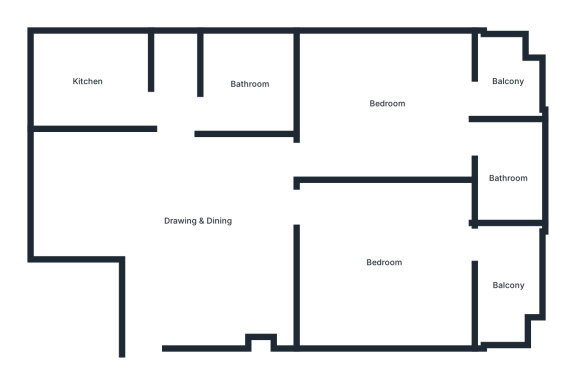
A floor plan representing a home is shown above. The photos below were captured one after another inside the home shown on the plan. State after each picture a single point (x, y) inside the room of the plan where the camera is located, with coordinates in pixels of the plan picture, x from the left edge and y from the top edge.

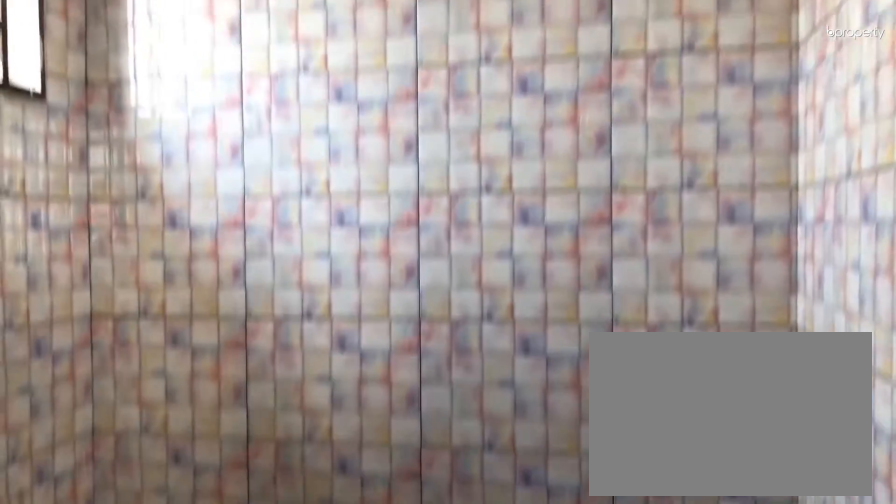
(508, 179)
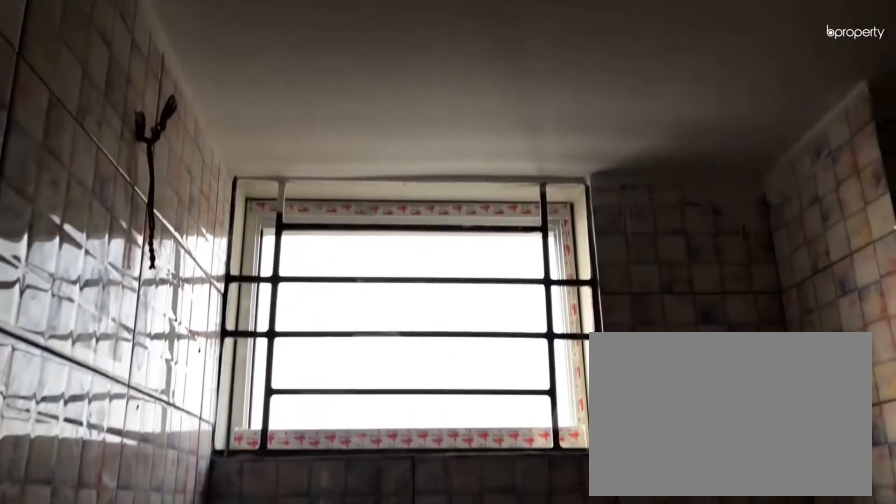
(251, 83)
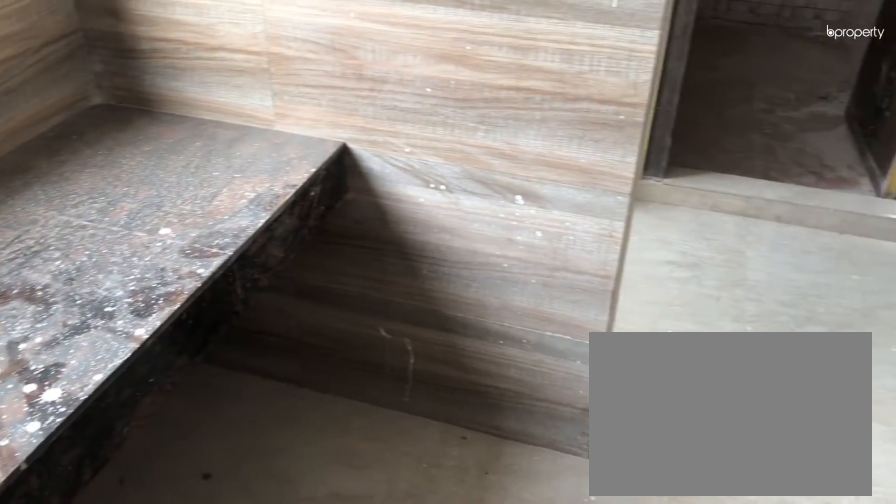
(86, 81)
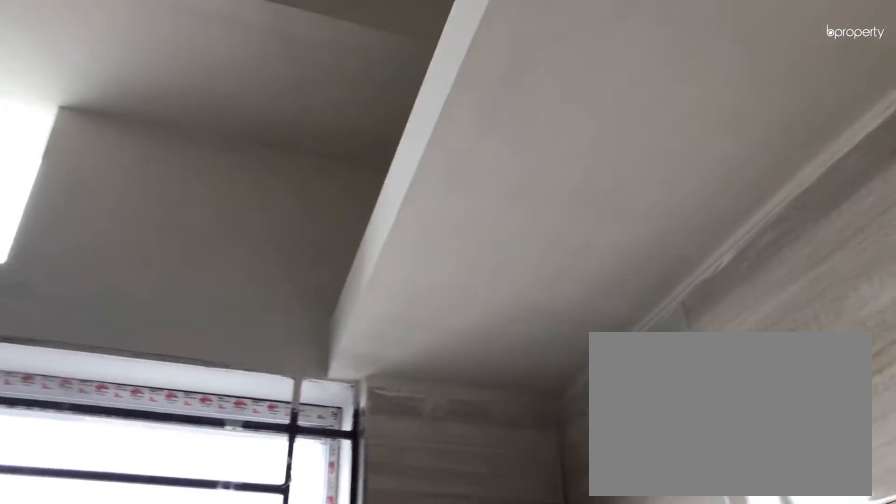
(86, 81)
